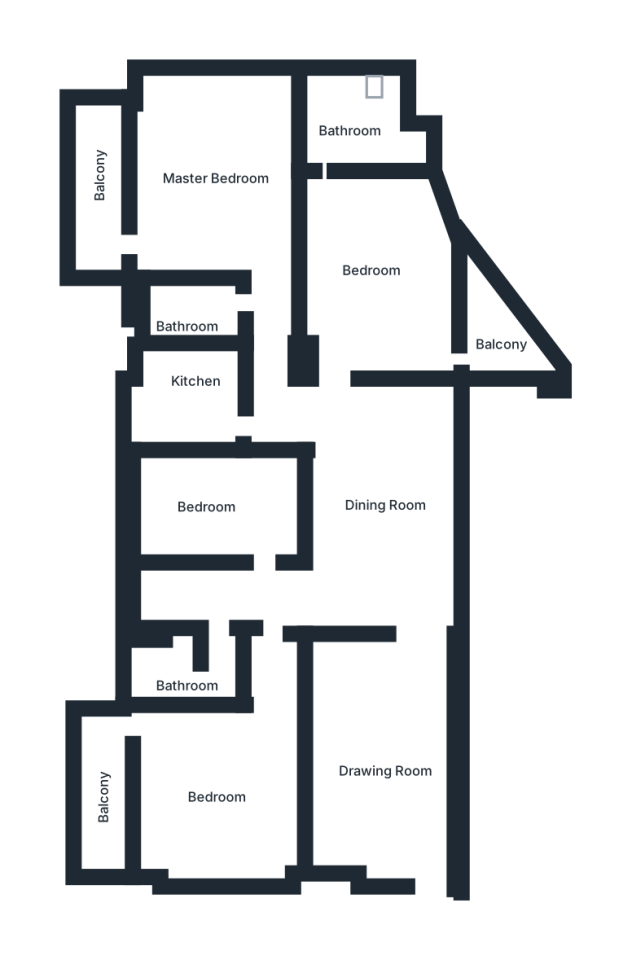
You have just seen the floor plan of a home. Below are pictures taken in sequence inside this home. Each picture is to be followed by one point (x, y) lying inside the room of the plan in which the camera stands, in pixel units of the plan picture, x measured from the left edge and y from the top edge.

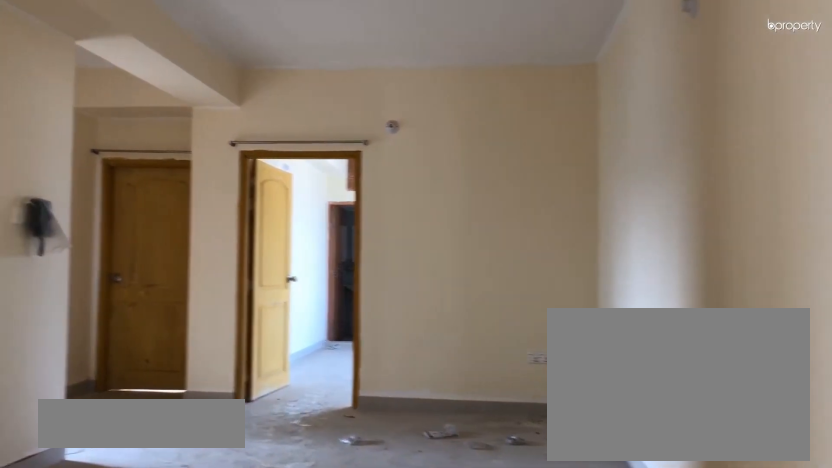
(385, 513)
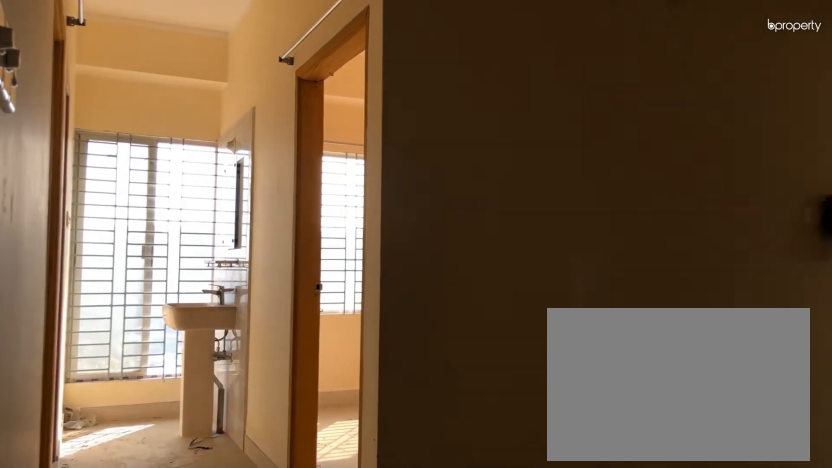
(385, 513)
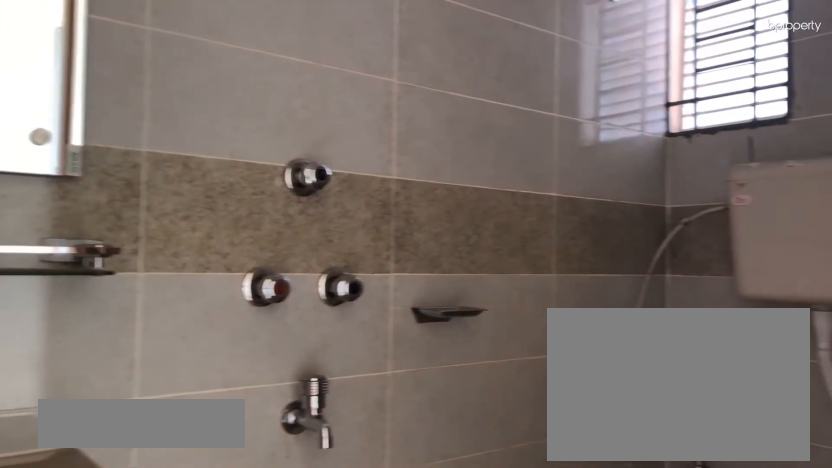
(179, 666)
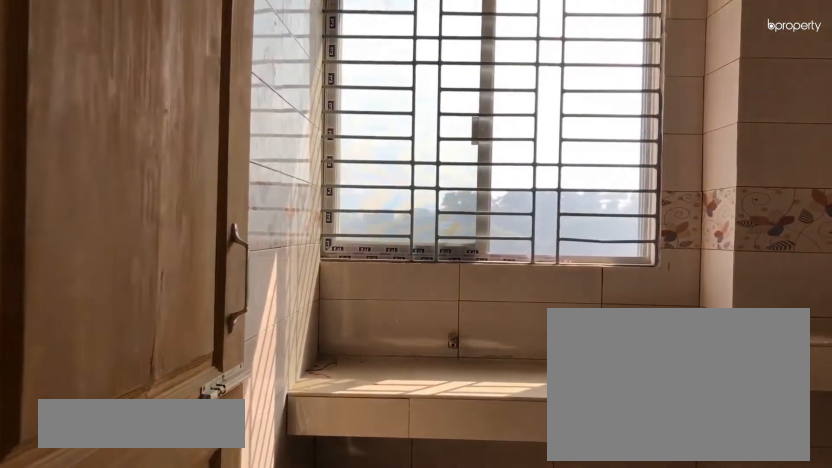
(183, 376)
